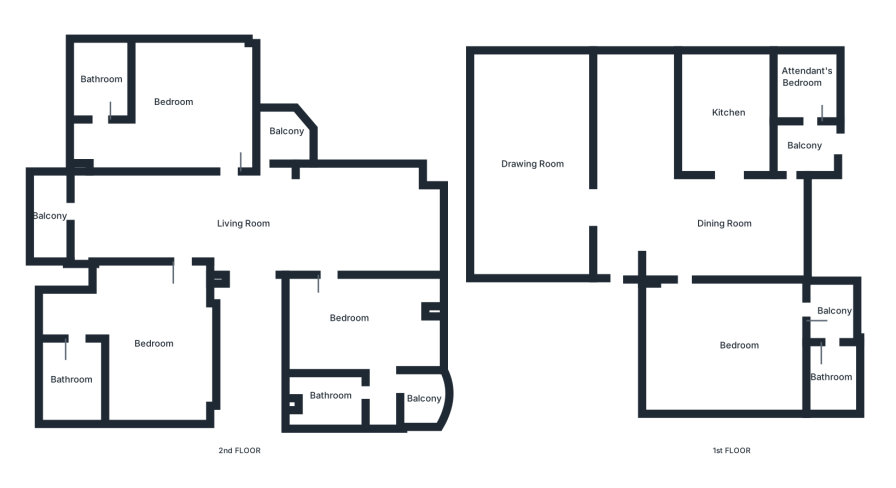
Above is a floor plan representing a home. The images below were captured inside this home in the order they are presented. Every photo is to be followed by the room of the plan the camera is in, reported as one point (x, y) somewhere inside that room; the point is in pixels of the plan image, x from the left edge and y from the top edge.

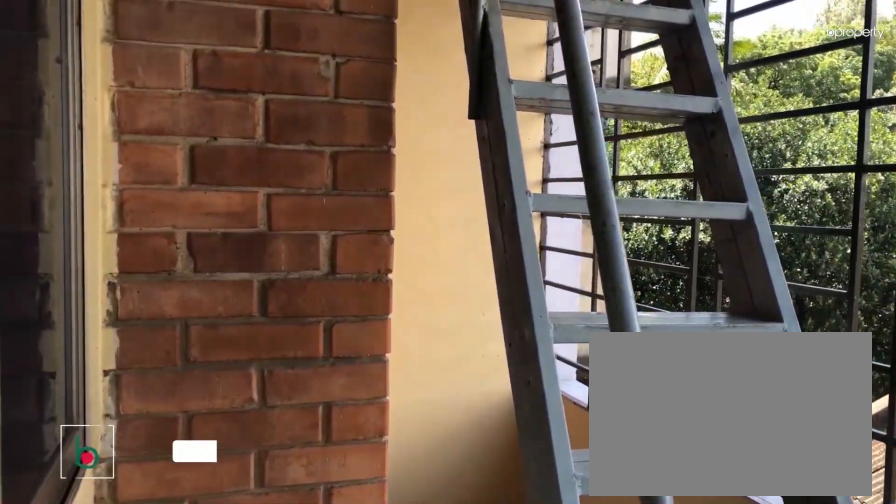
(47, 213)
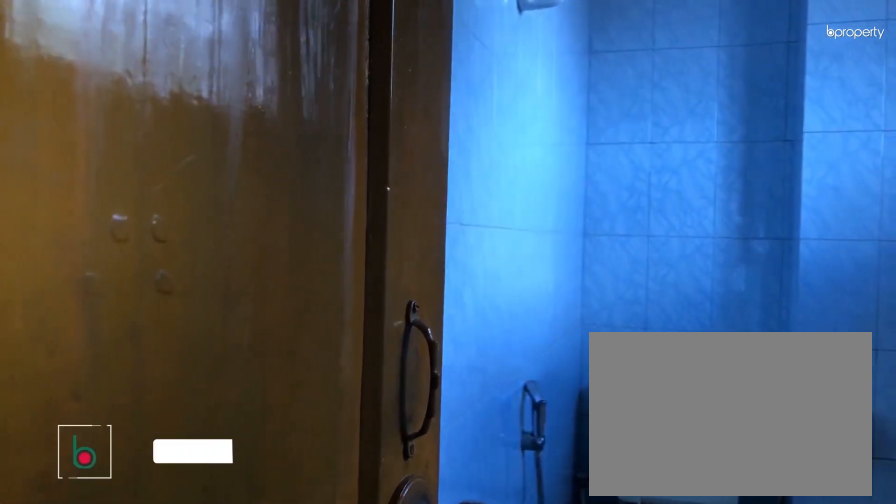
(71, 384)
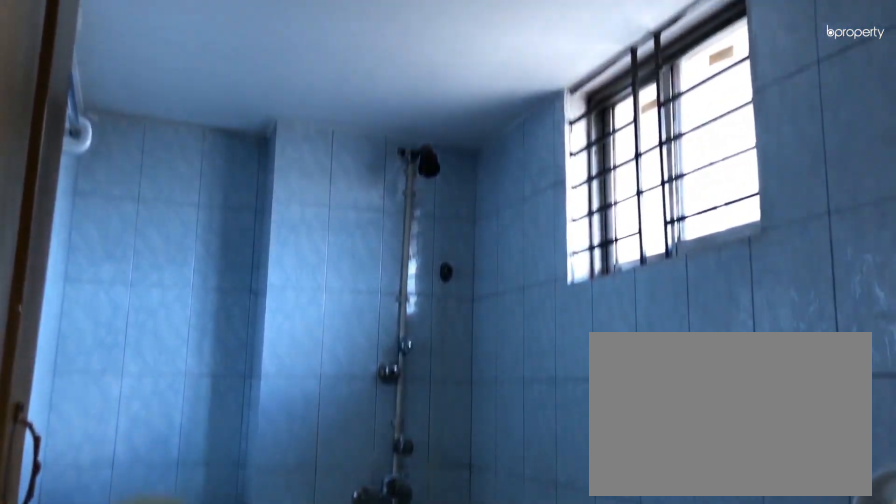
(71, 384)
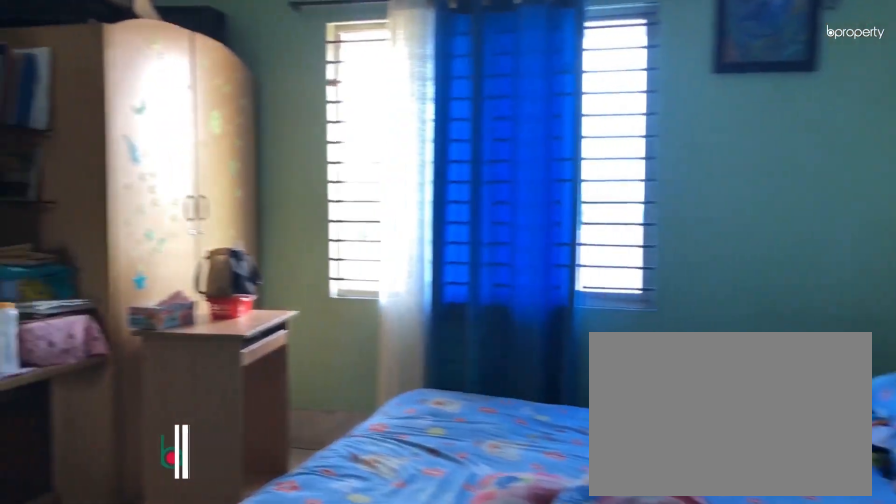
(199, 127)
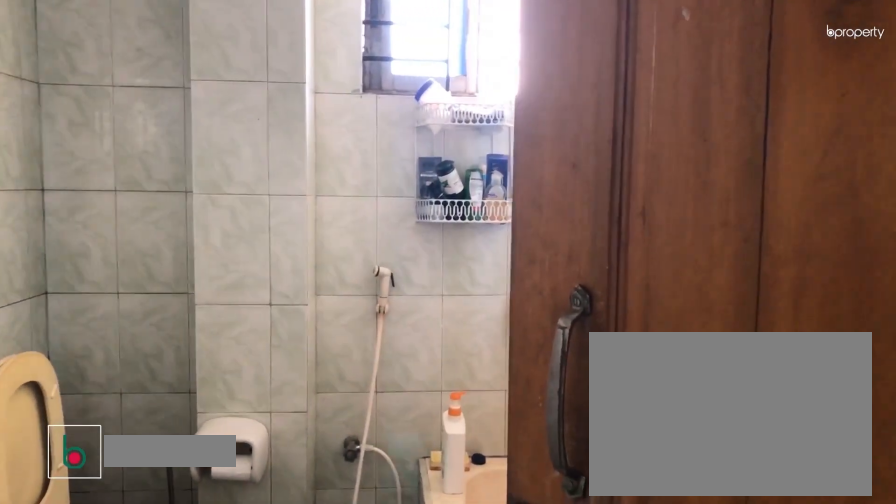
(99, 82)
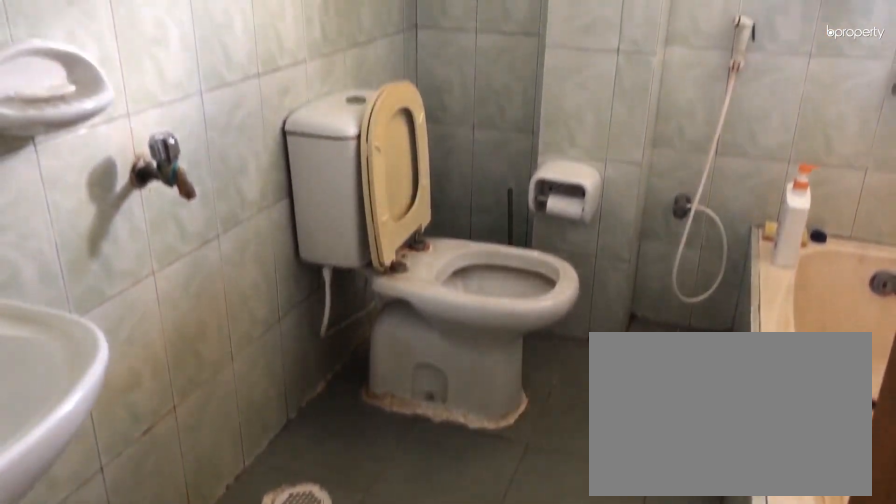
(99, 81)
